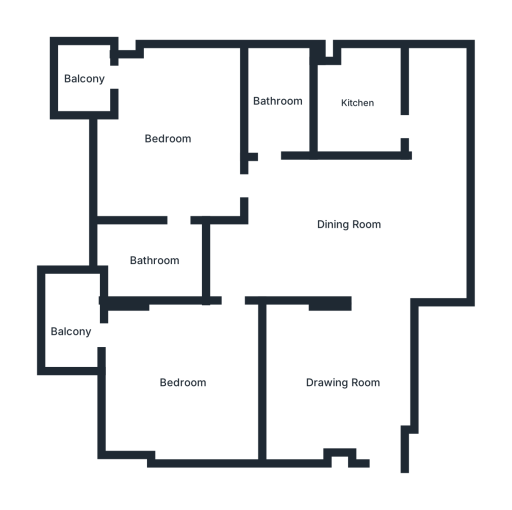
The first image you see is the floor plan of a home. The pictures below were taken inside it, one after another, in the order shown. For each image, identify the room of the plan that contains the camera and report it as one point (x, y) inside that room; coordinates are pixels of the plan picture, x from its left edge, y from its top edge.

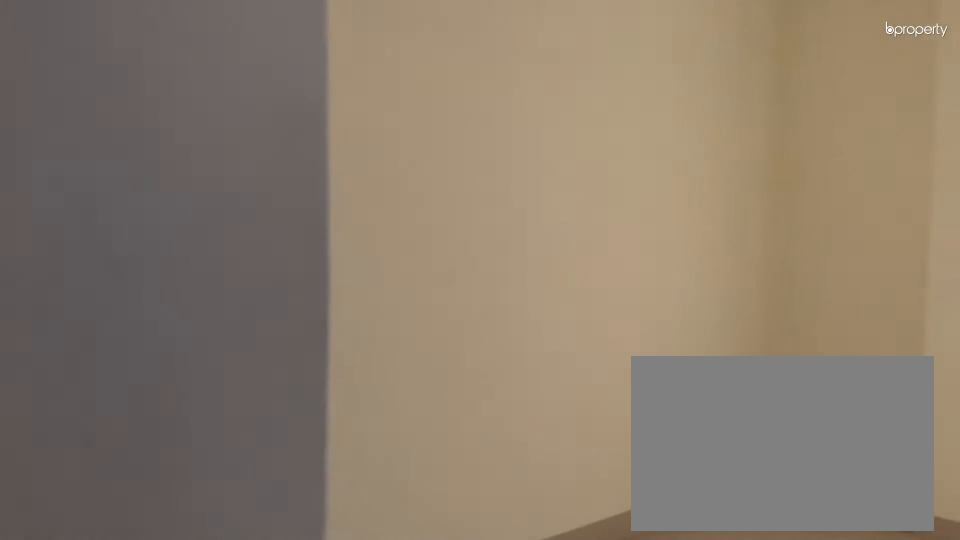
(342, 385)
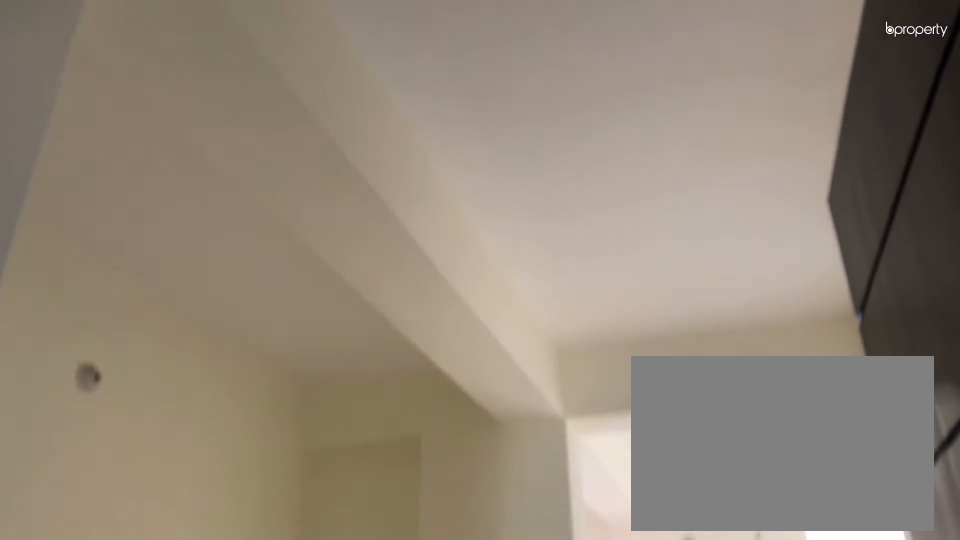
(342, 385)
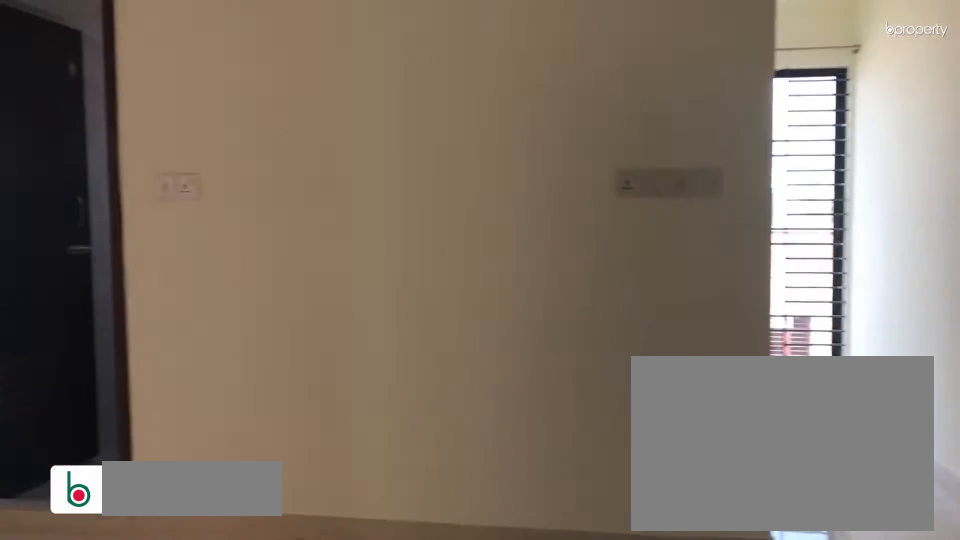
(348, 226)
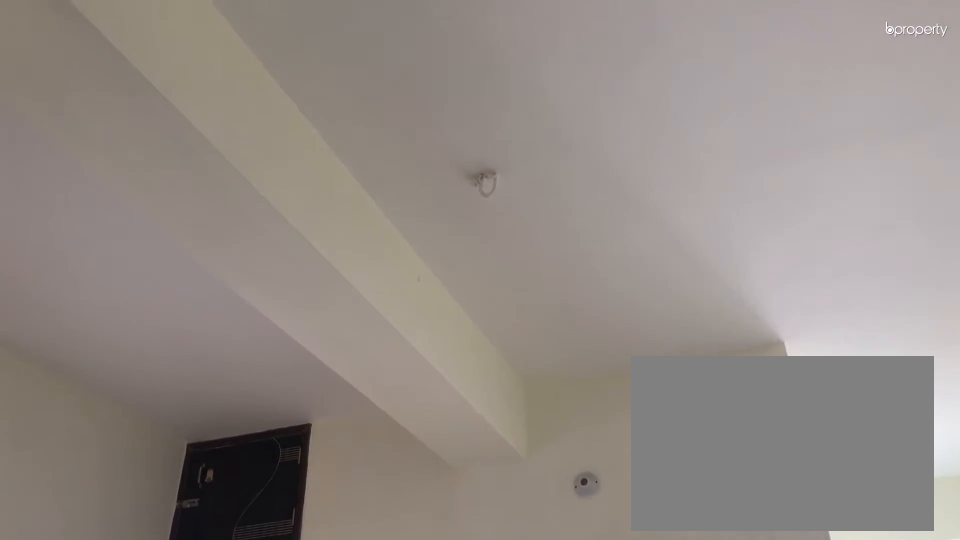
(348, 225)
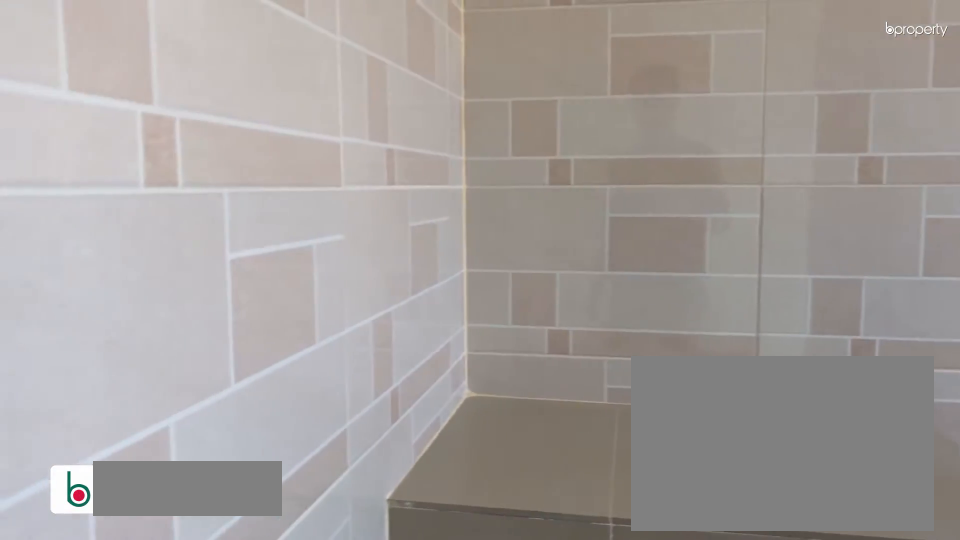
(358, 103)
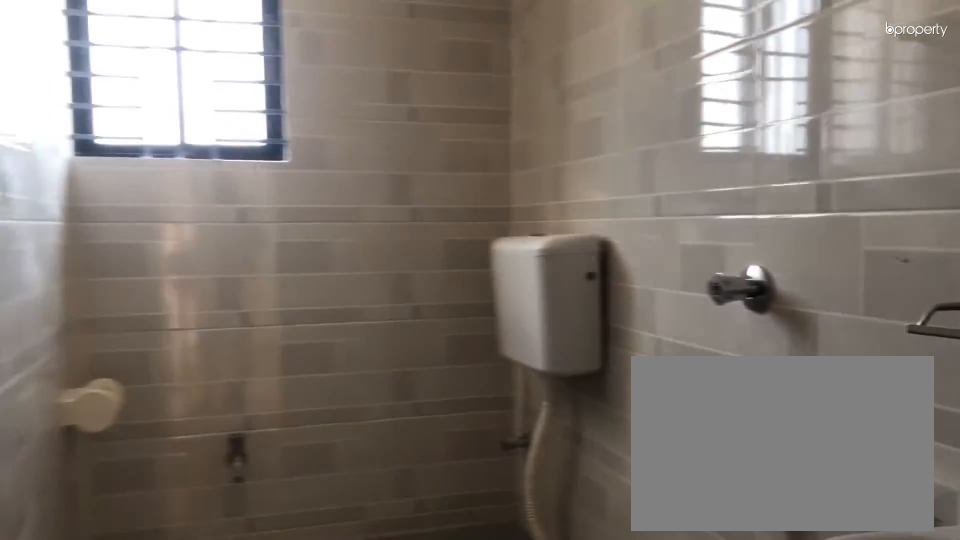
(278, 99)
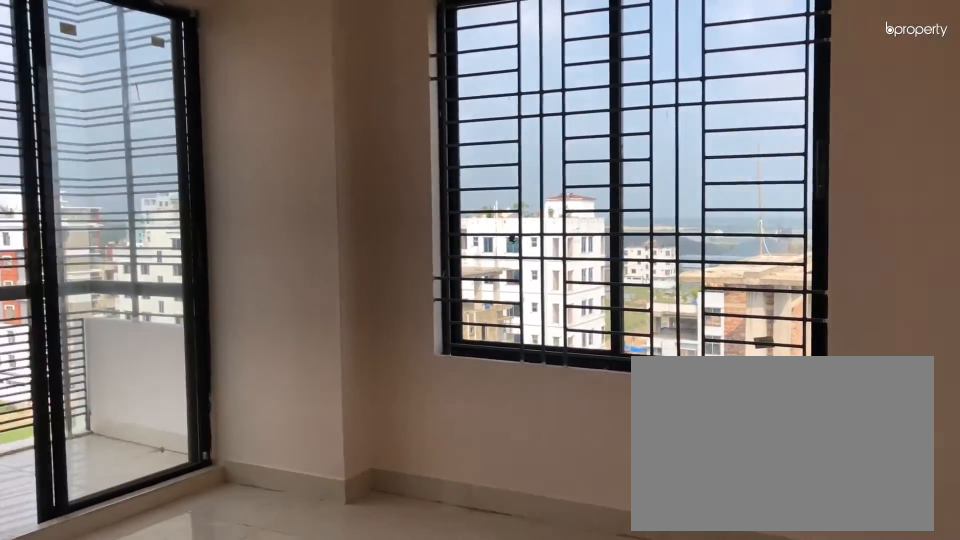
(166, 139)
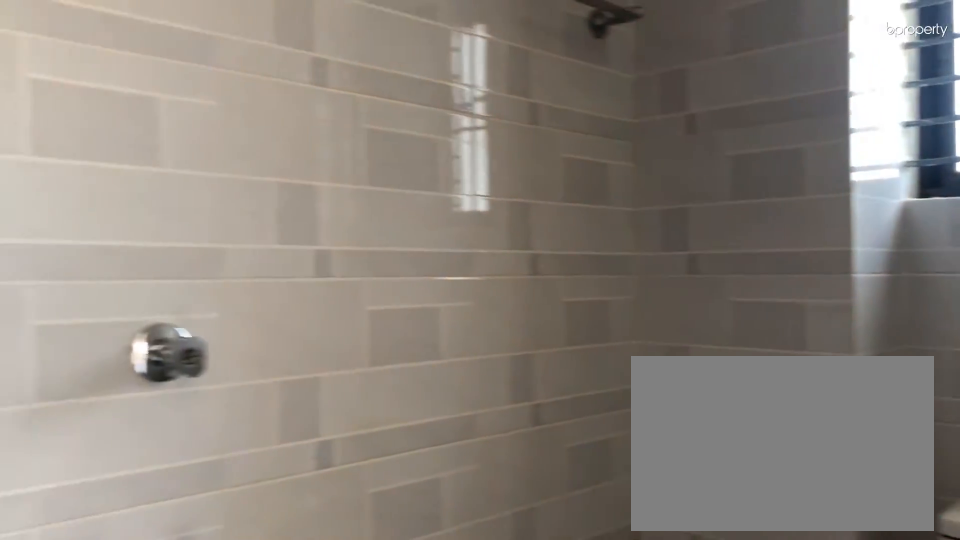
(156, 262)
